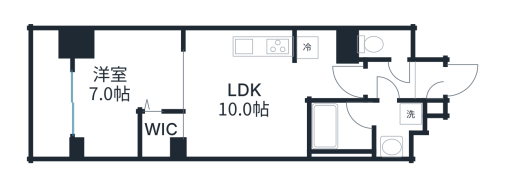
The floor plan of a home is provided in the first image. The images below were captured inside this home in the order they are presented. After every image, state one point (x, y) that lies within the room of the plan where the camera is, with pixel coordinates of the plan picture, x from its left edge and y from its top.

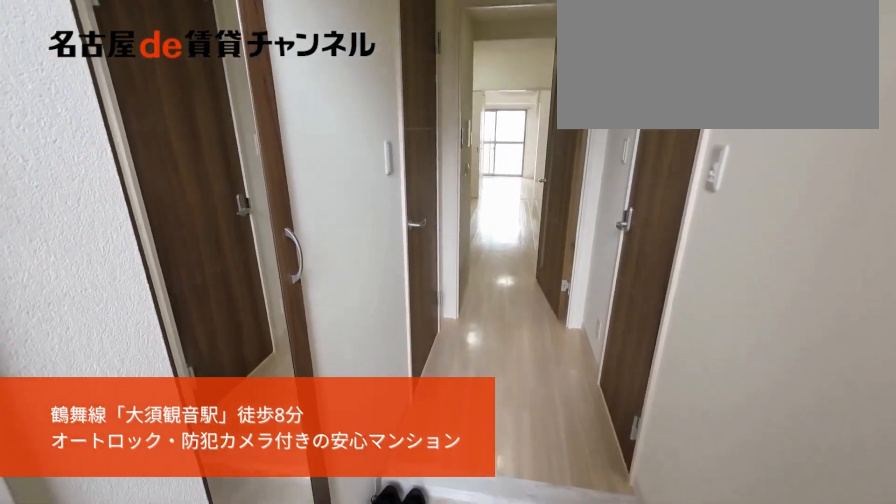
(429, 85)
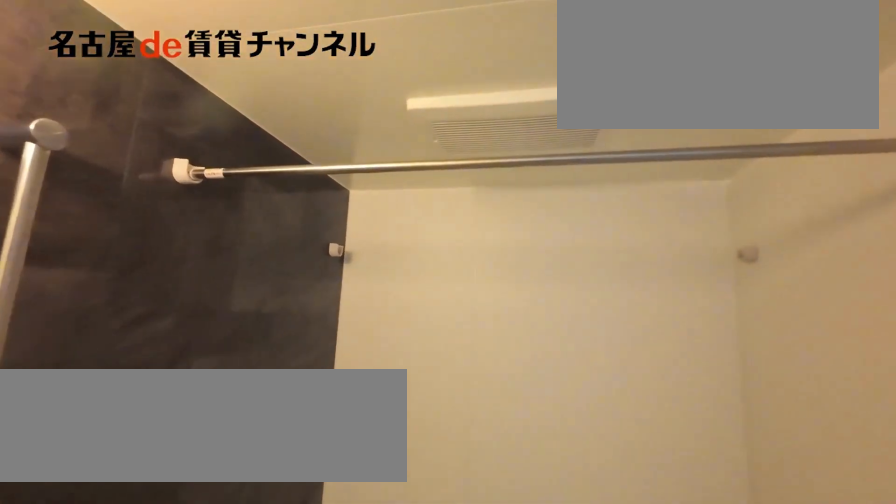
(363, 128)
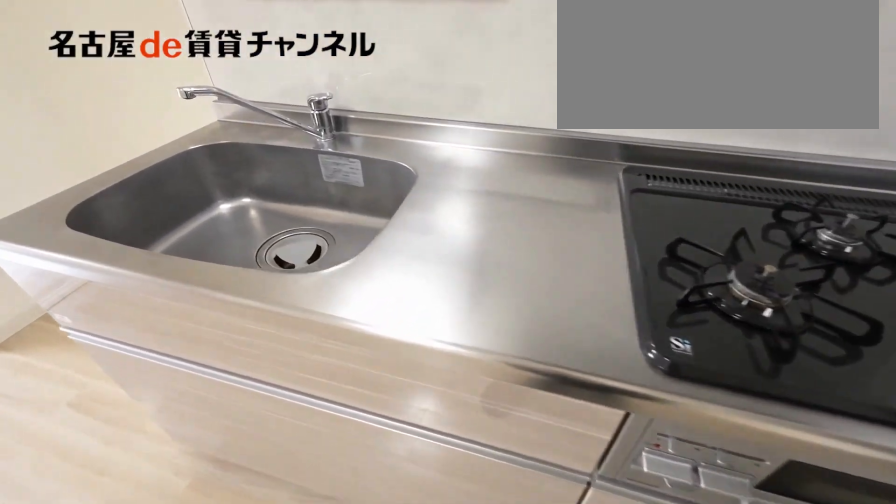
(245, 93)
